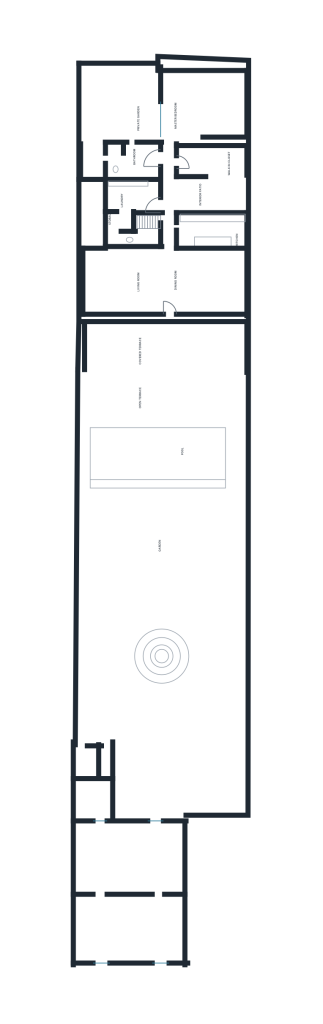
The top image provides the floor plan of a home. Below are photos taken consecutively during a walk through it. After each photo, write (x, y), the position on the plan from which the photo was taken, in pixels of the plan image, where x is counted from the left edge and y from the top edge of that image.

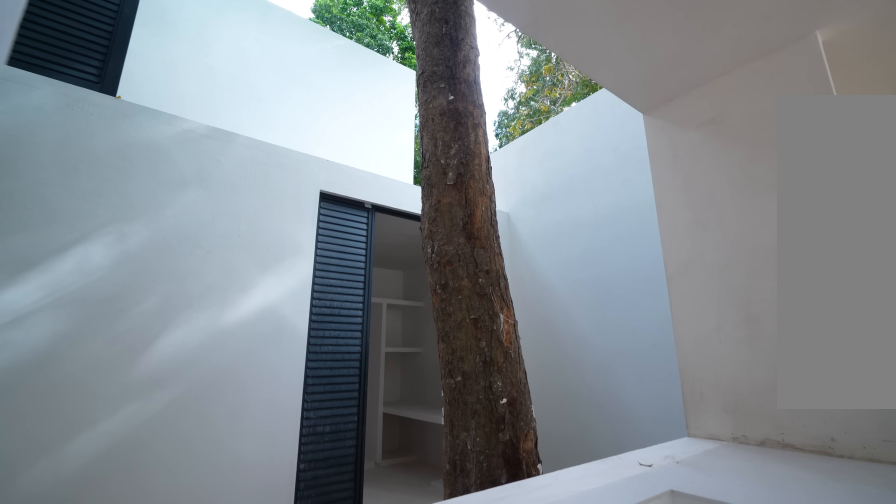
(191, 242)
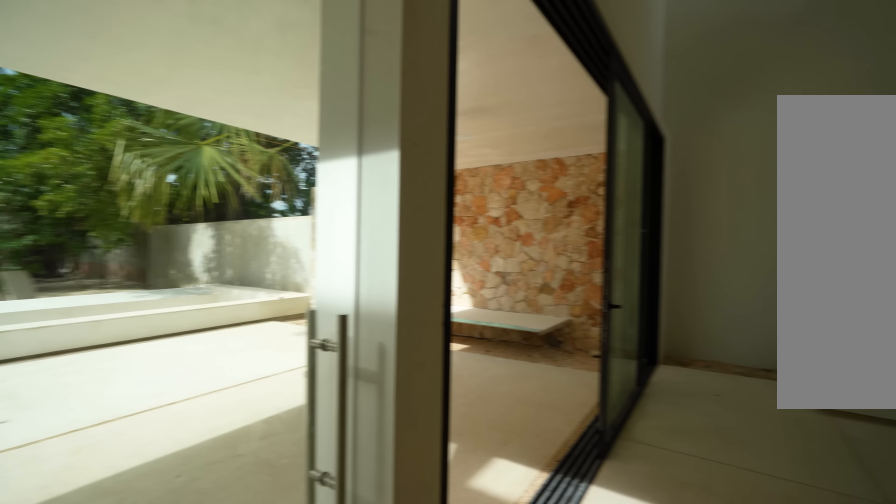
(164, 299)
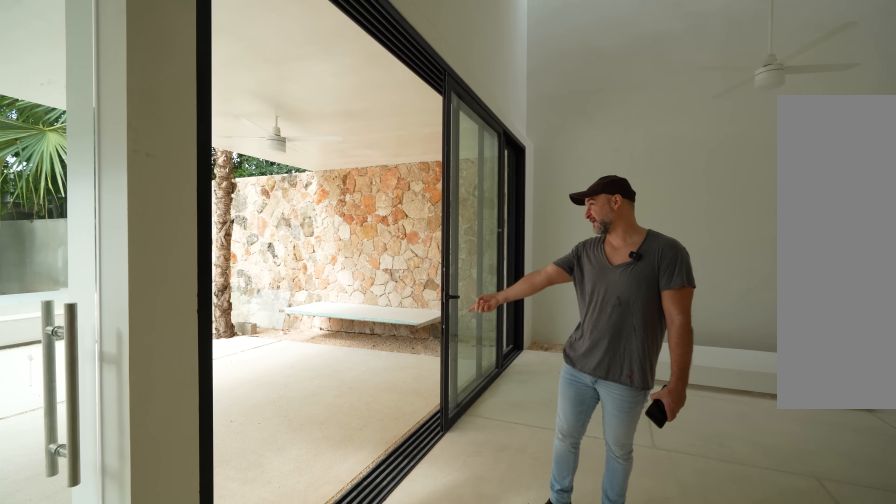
(134, 303)
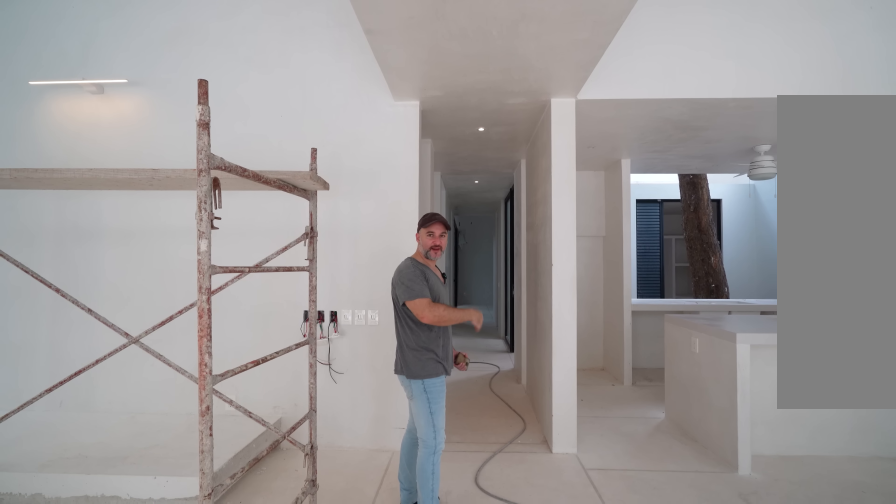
(161, 283)
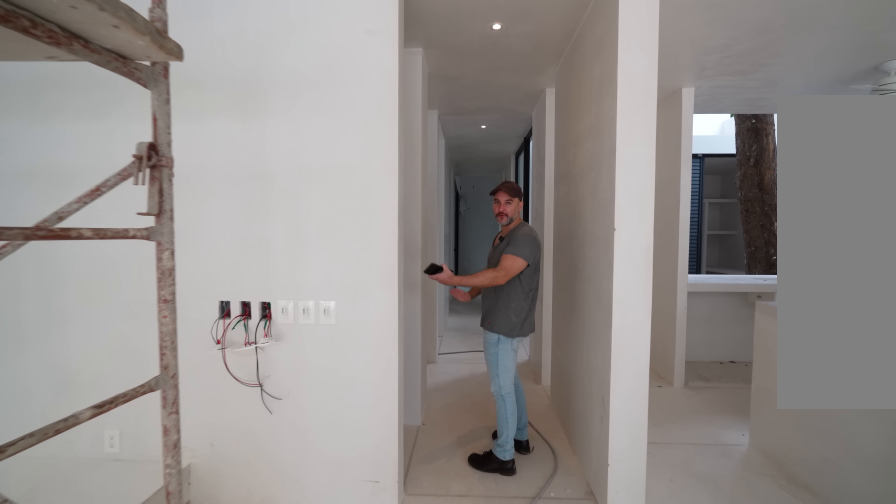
(164, 283)
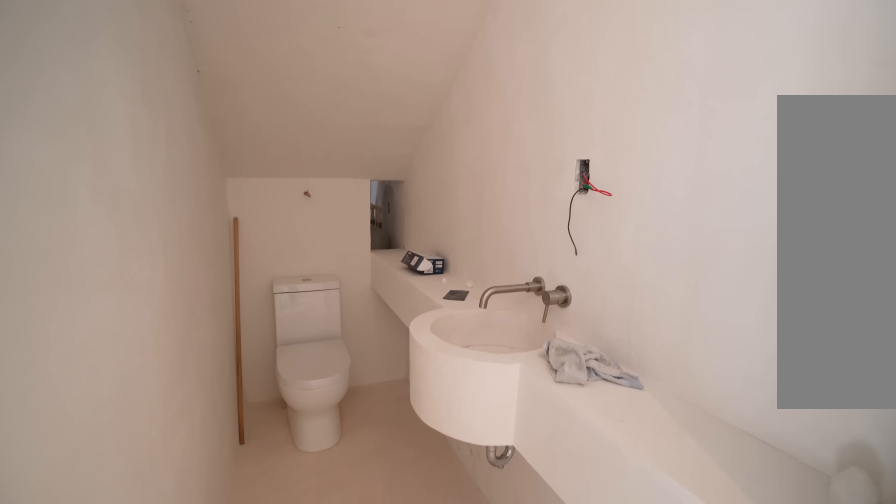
(164, 283)
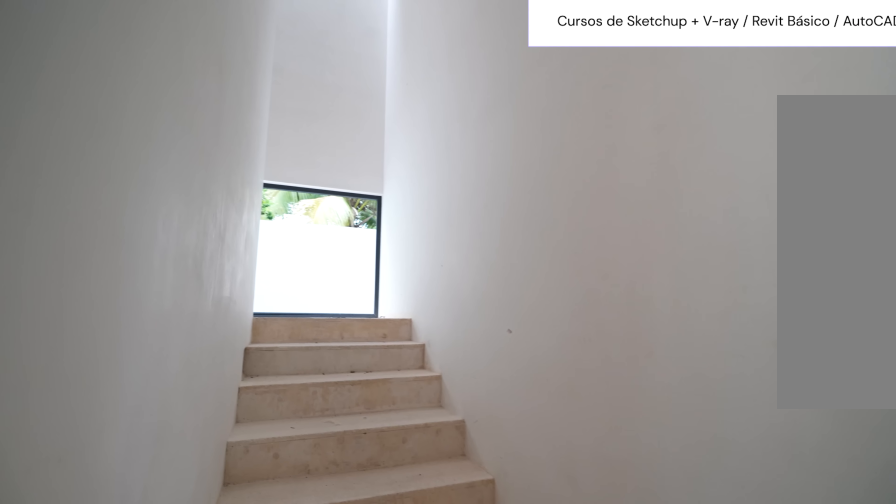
(164, 235)
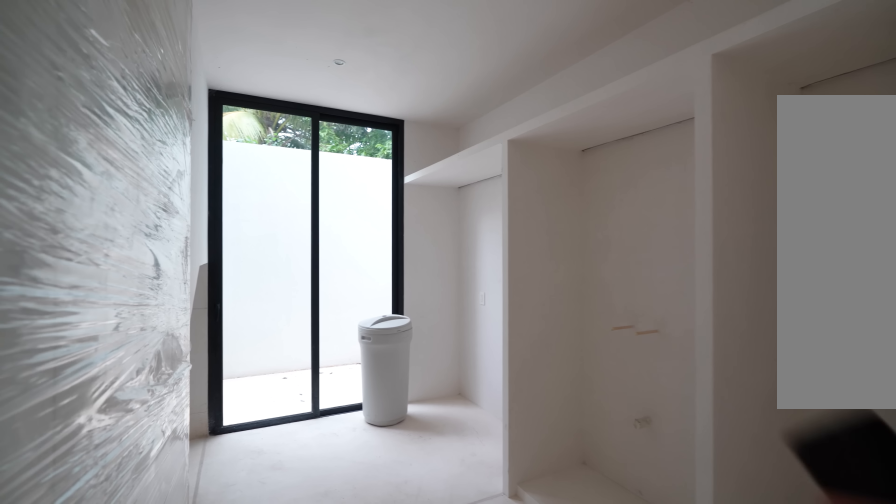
(164, 222)
